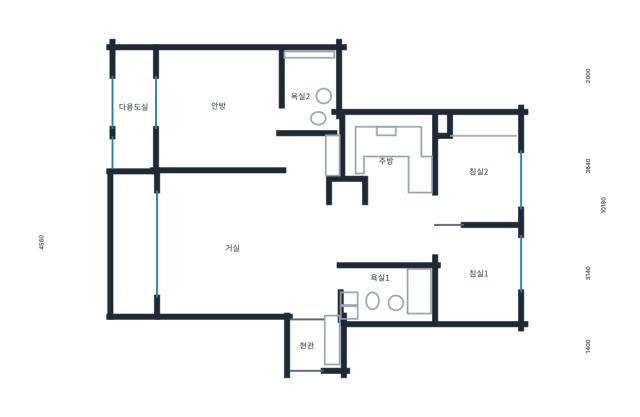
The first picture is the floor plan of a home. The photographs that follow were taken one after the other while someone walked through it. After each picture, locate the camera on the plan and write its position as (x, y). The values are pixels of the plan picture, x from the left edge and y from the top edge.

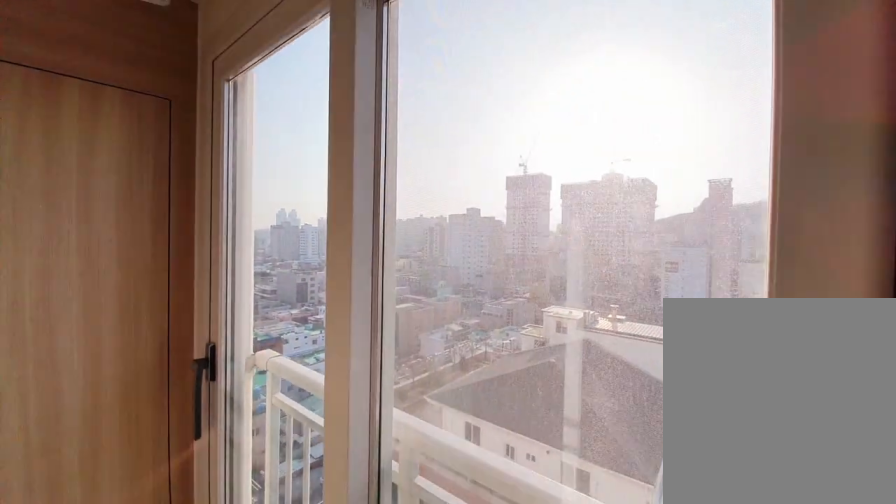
(149, 123)
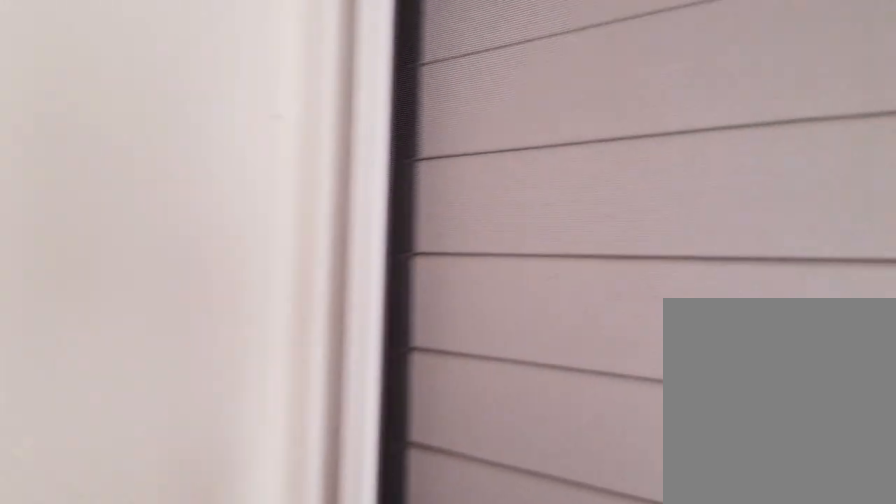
(151, 122)
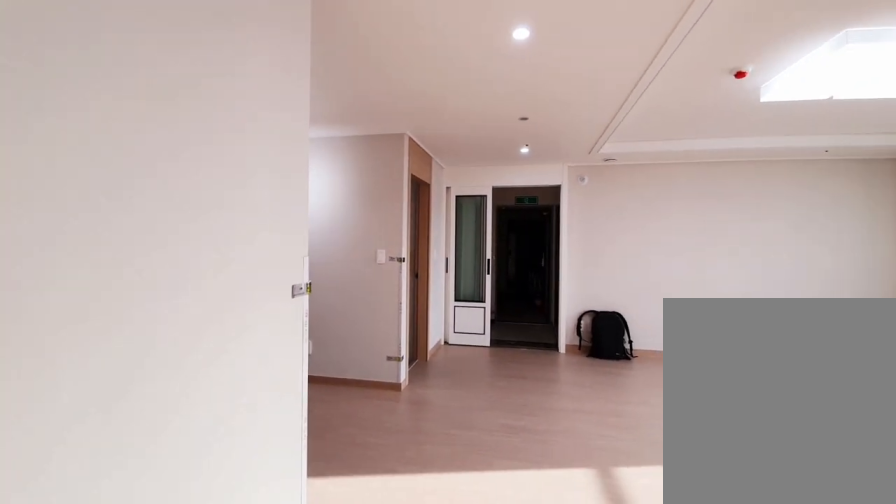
(303, 165)
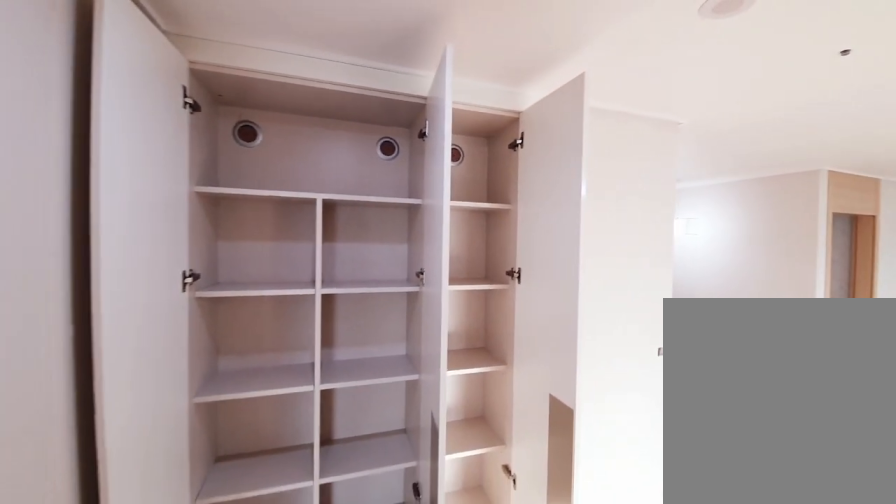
(302, 165)
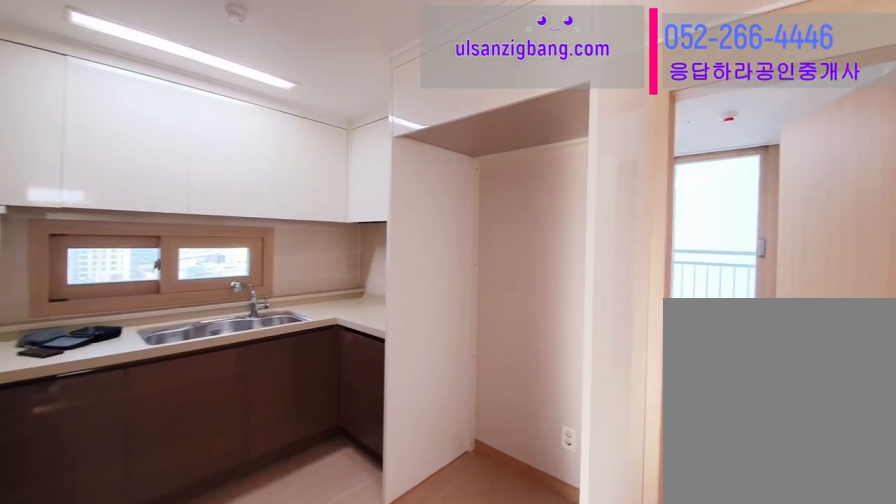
(391, 169)
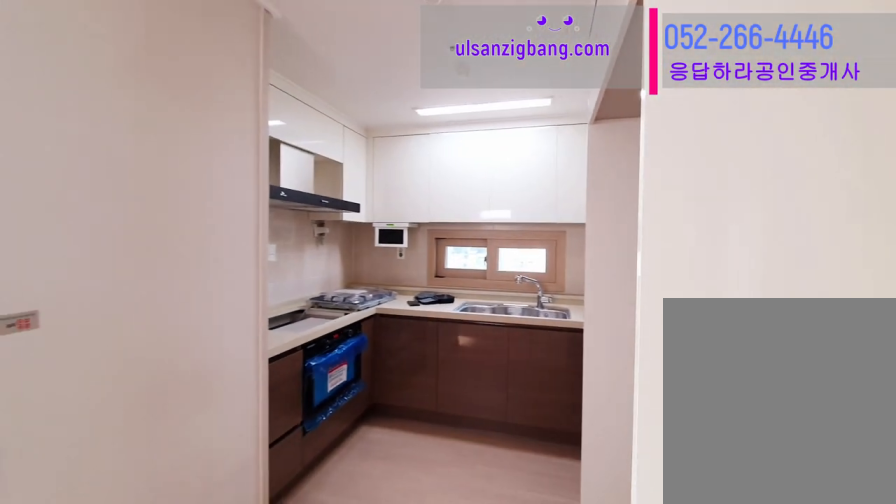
(391, 169)
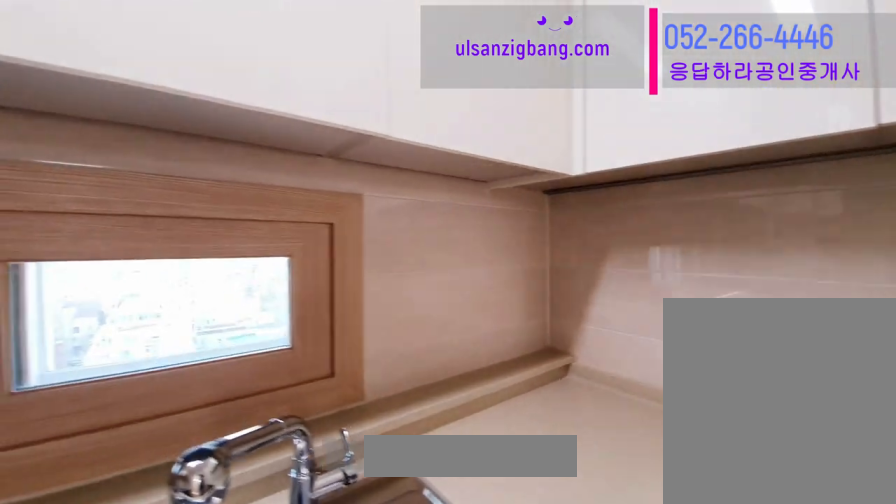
(392, 169)
